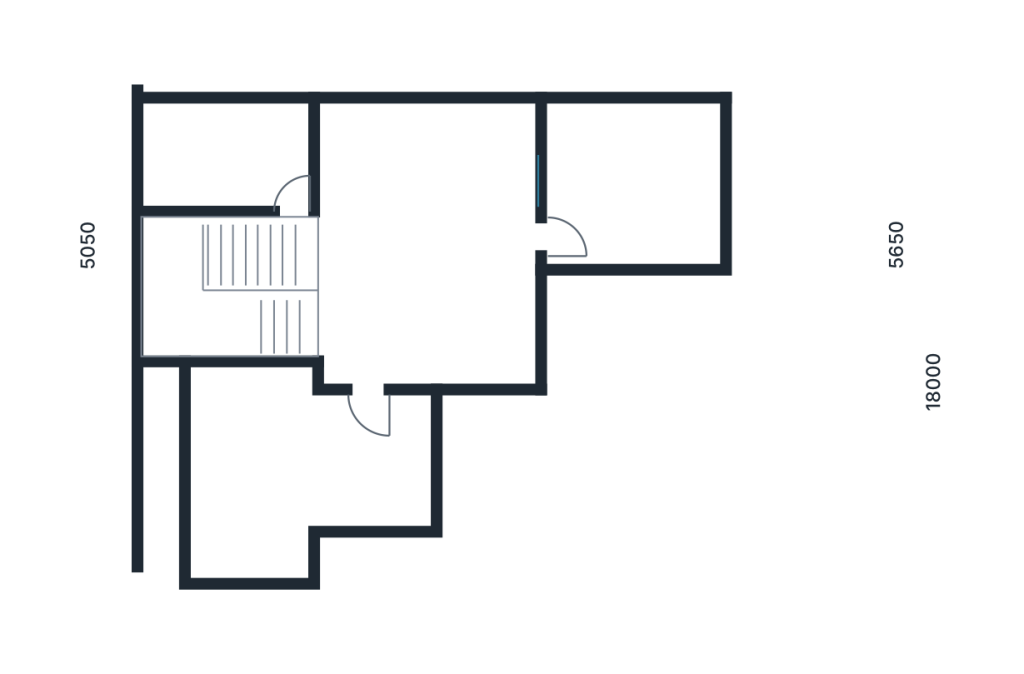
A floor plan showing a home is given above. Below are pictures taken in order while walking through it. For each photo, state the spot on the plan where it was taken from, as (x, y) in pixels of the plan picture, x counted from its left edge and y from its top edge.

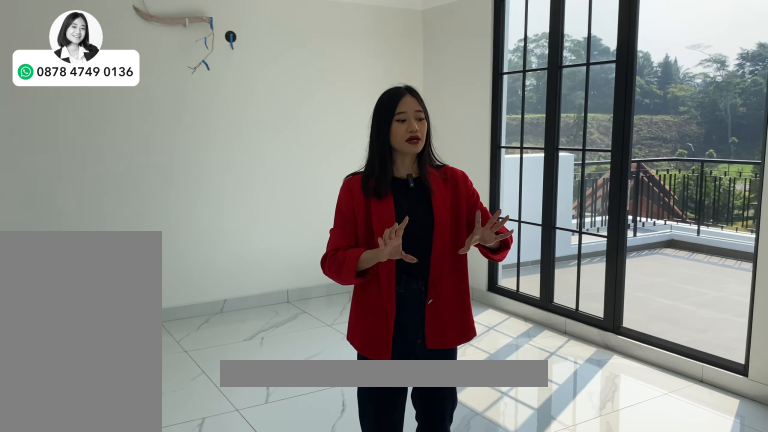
(414, 187)
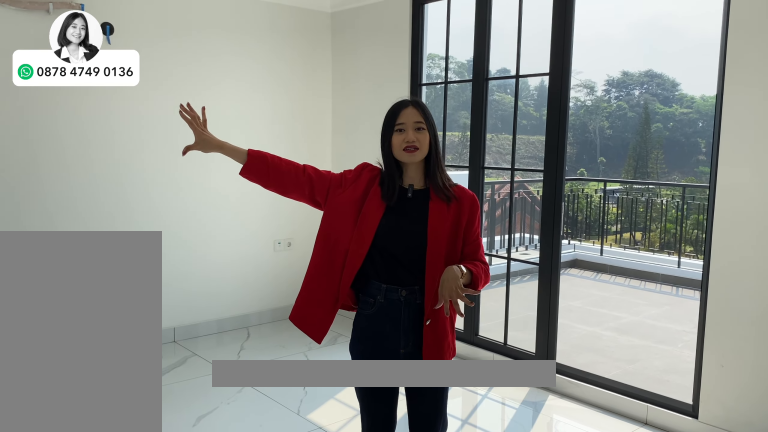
(414, 187)
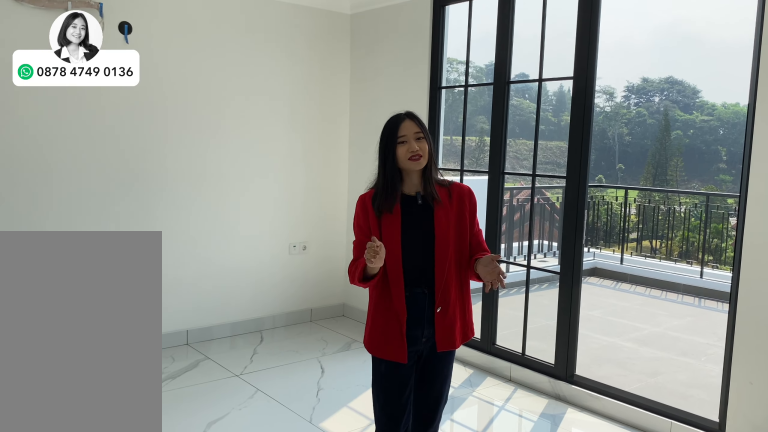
(414, 187)
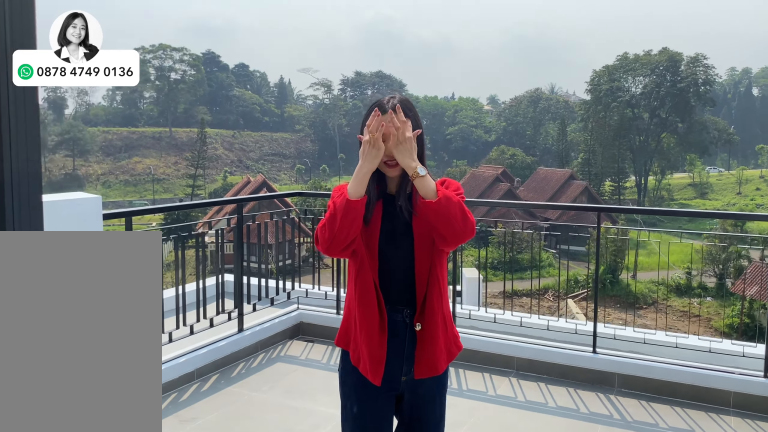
(631, 166)
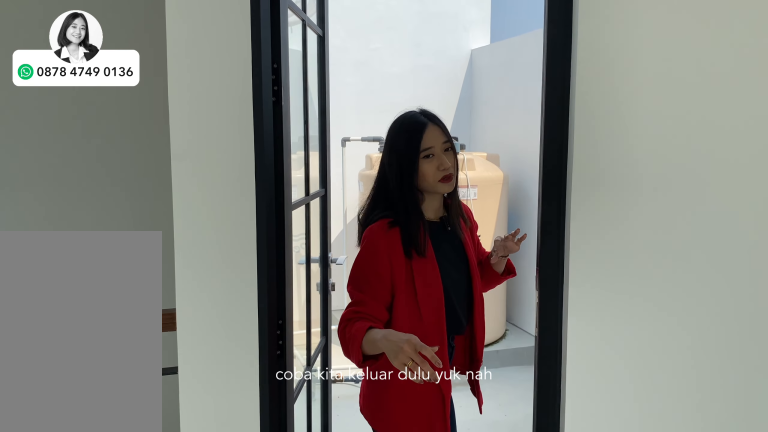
(420, 240)
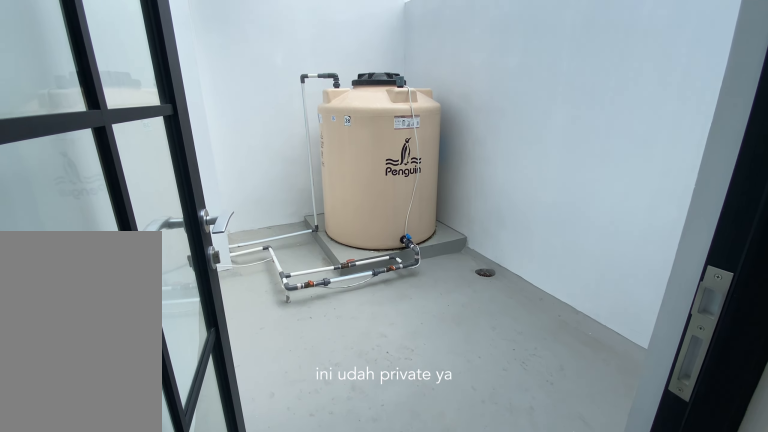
(228, 145)
